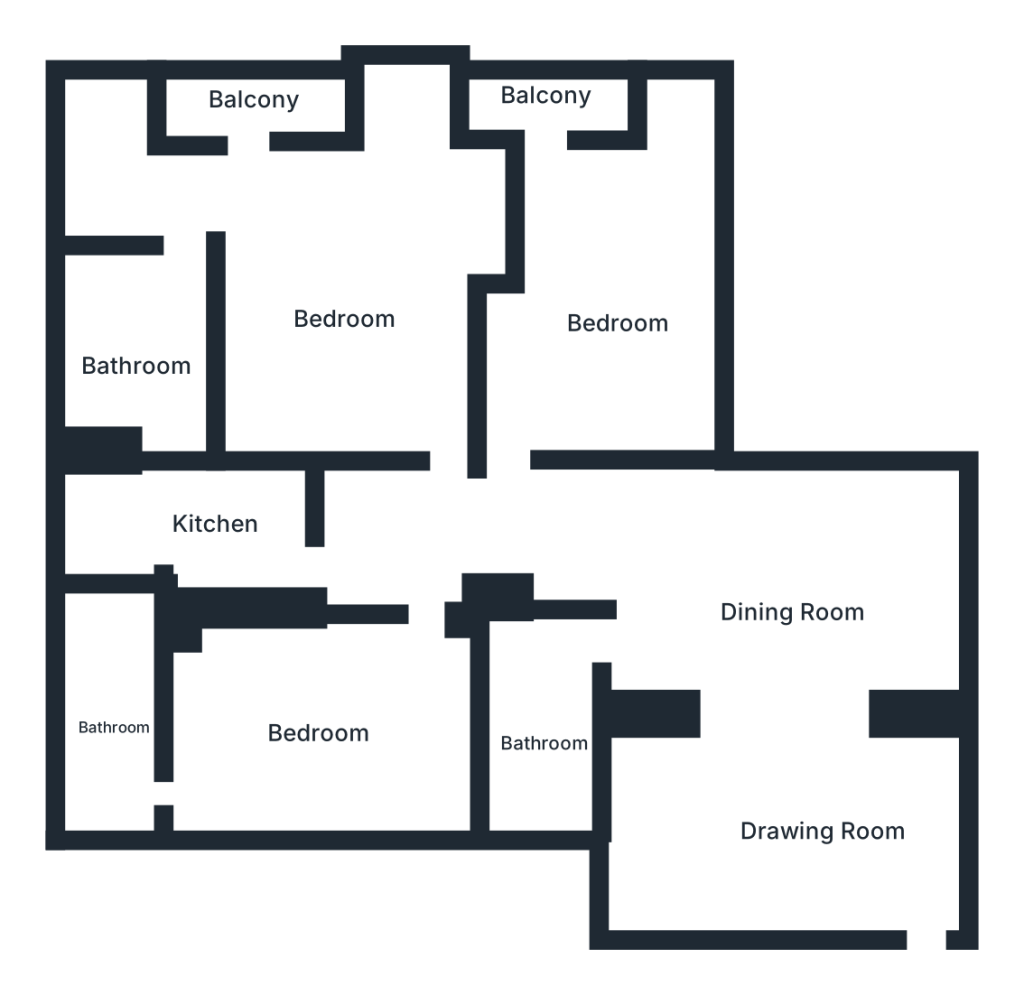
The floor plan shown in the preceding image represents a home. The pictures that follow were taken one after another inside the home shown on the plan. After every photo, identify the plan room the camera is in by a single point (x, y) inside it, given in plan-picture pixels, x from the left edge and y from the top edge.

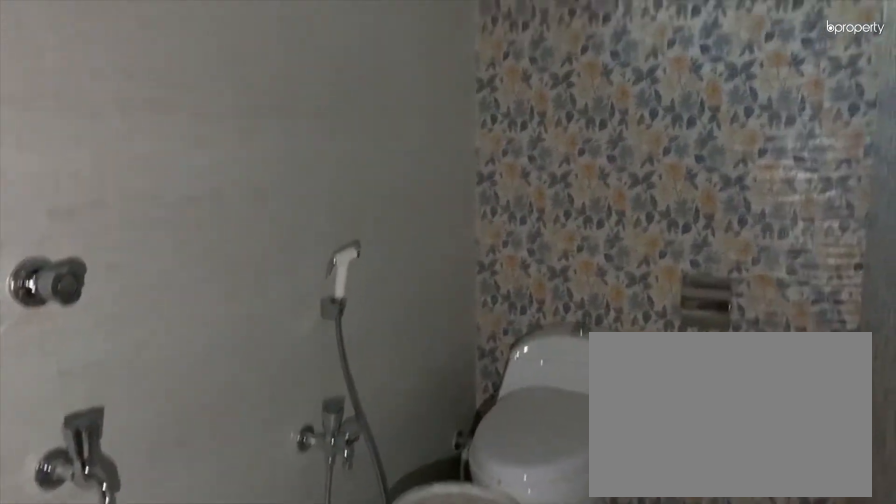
(116, 733)
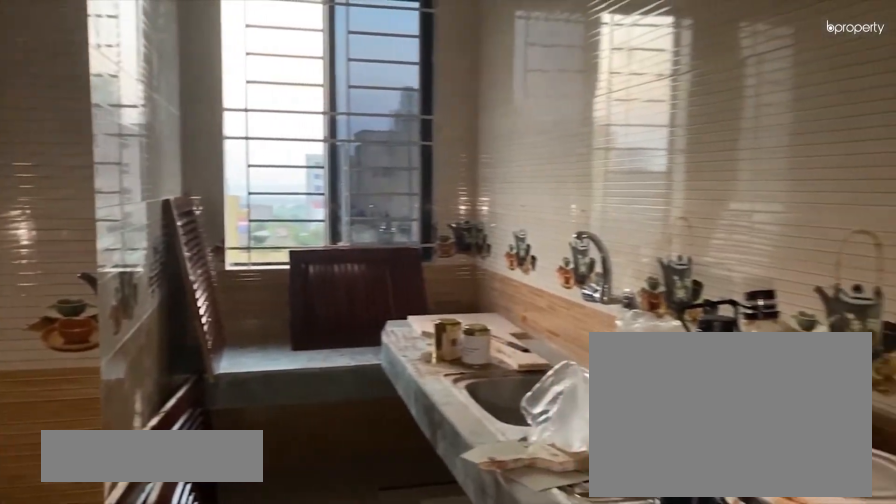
(212, 522)
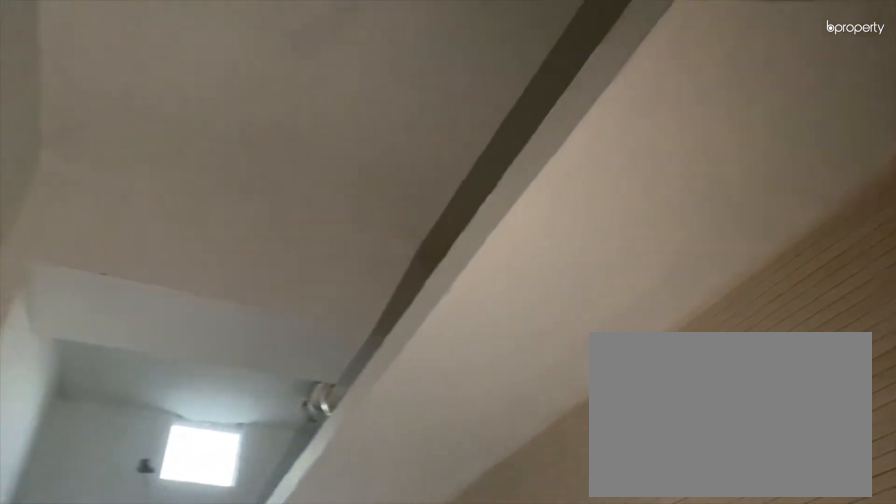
(212, 522)
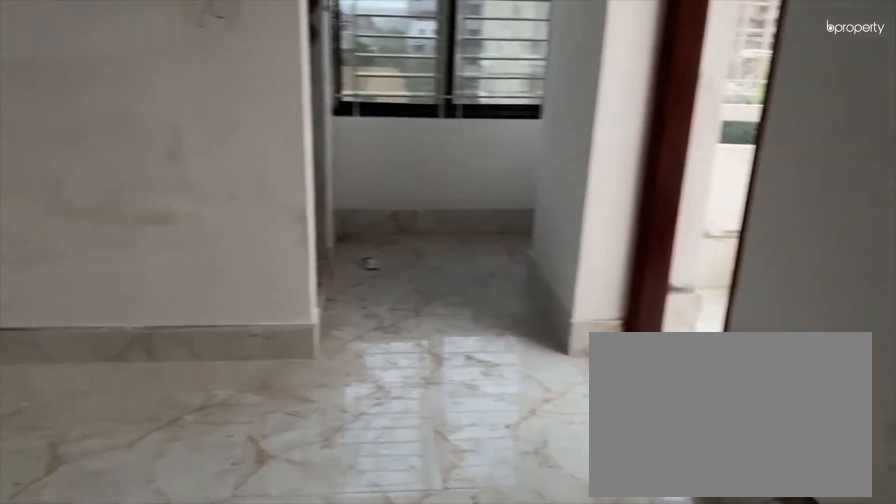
(353, 315)
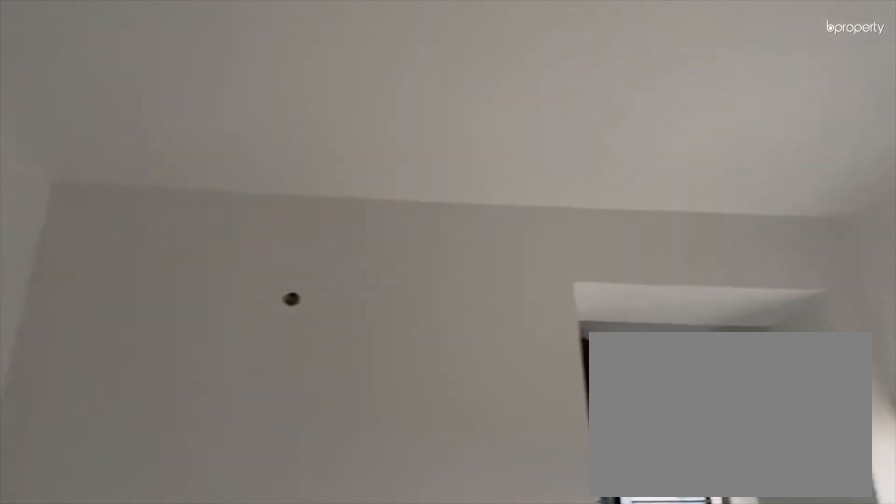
(353, 315)
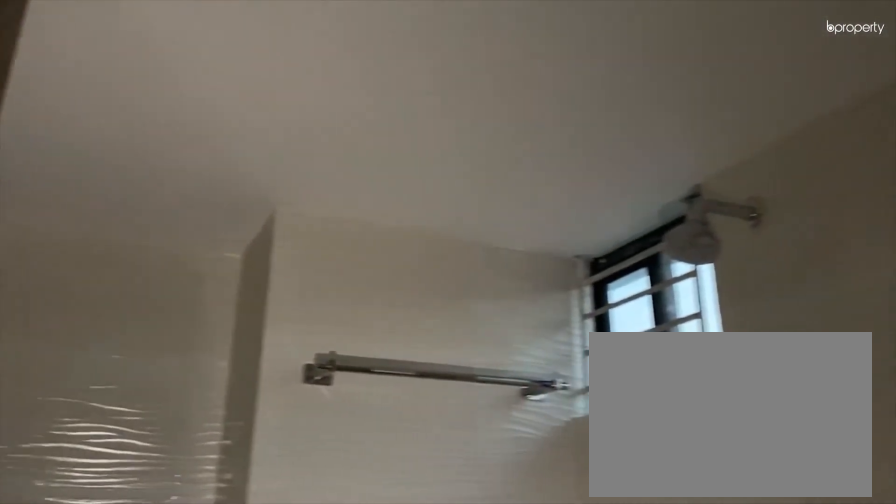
(137, 366)
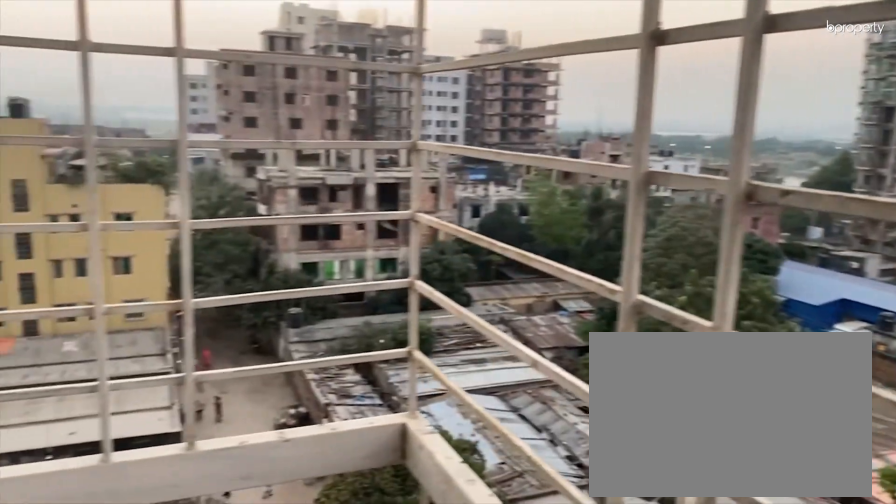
(255, 107)
